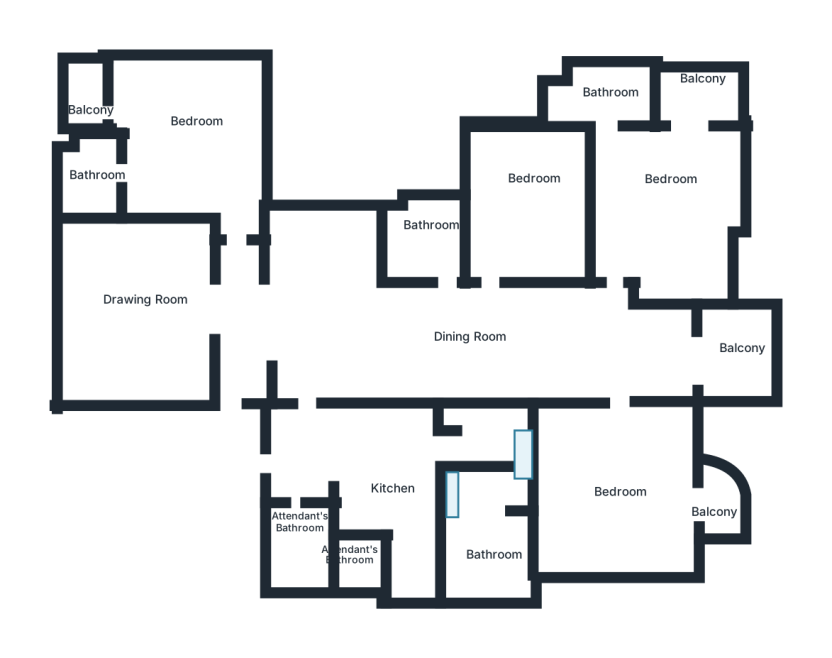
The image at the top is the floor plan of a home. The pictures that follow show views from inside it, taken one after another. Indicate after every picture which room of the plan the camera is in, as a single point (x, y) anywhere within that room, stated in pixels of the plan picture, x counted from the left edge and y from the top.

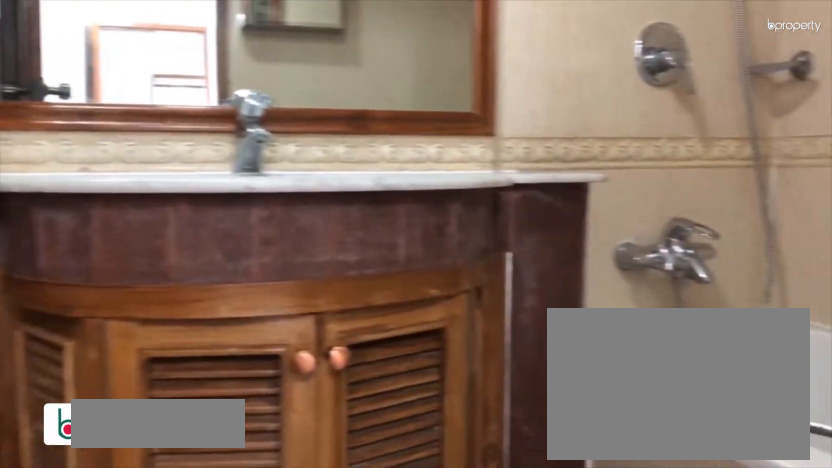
(602, 97)
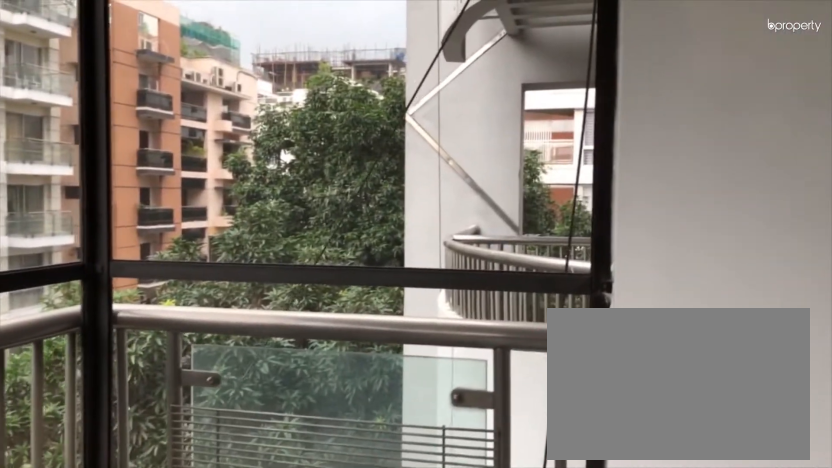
(736, 351)
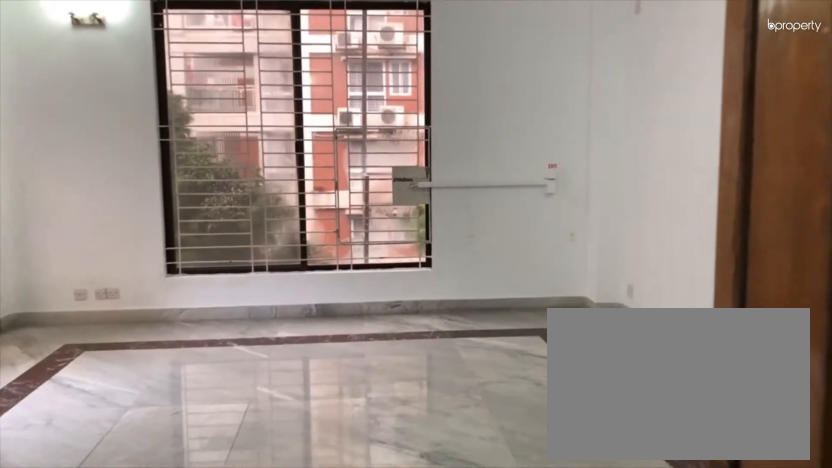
(626, 490)
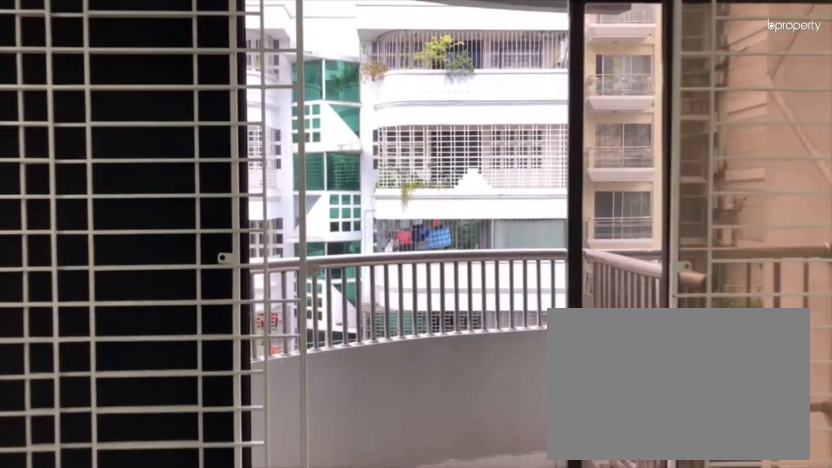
(716, 499)
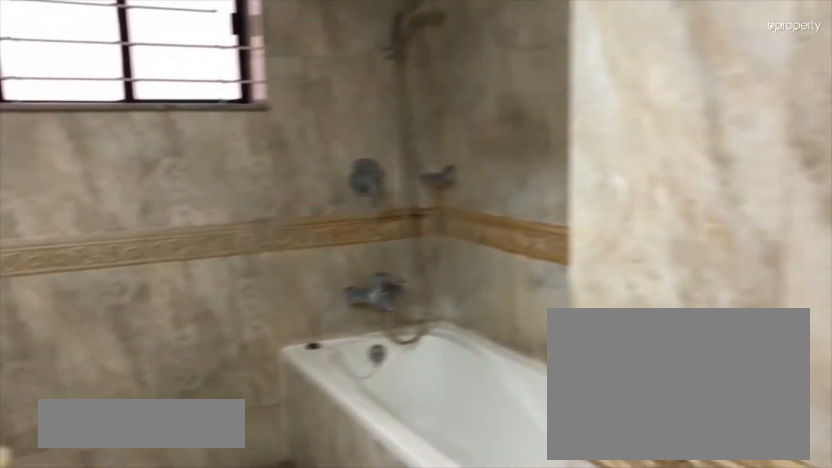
(485, 554)
